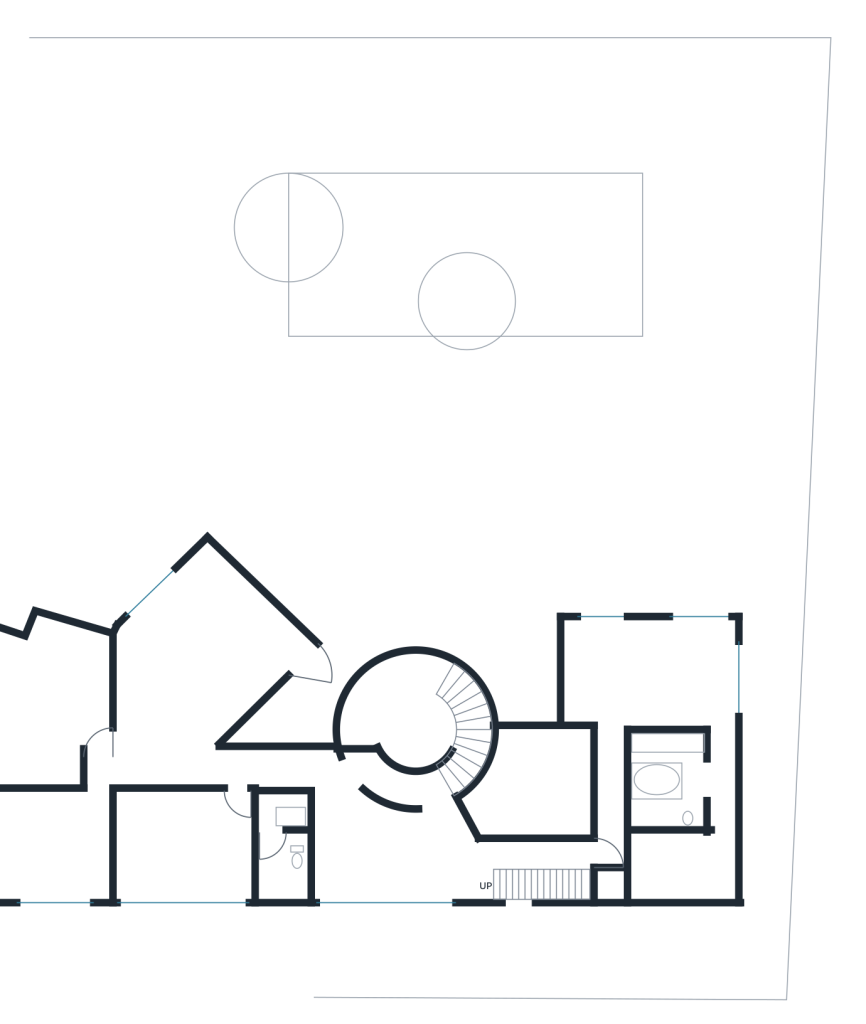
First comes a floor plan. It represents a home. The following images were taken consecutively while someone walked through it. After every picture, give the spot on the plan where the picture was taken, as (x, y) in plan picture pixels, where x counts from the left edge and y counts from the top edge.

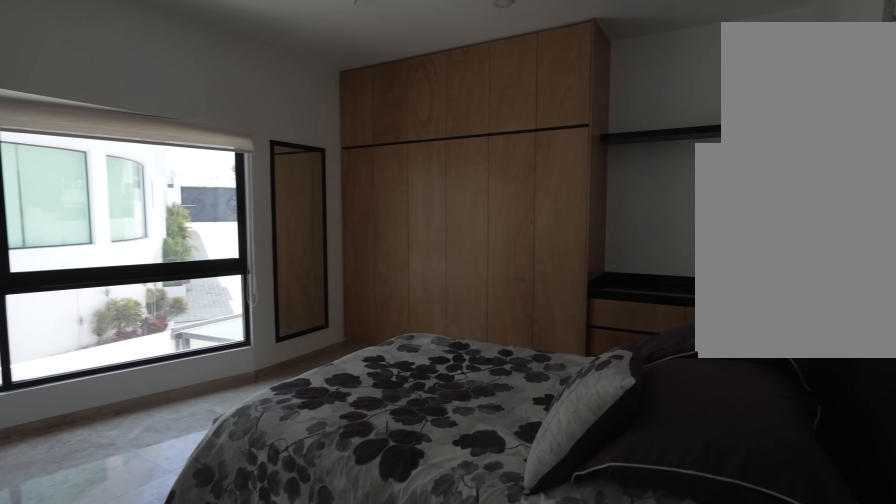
(243, 795)
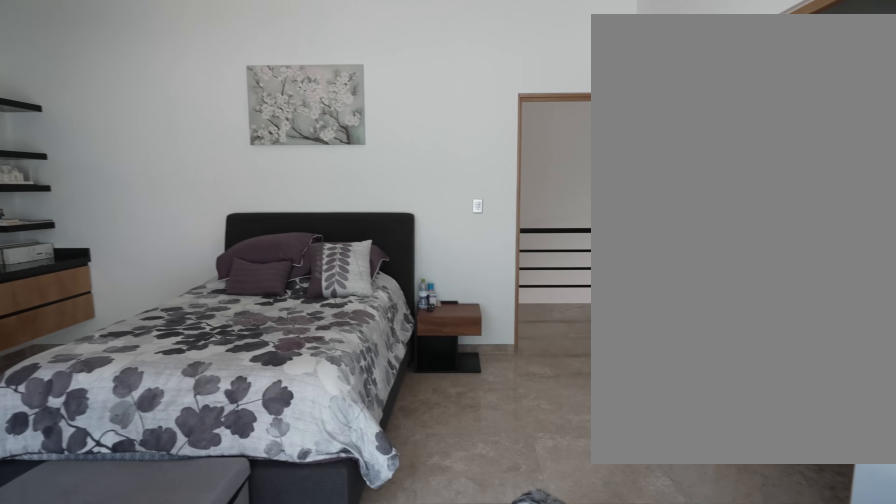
(228, 872)
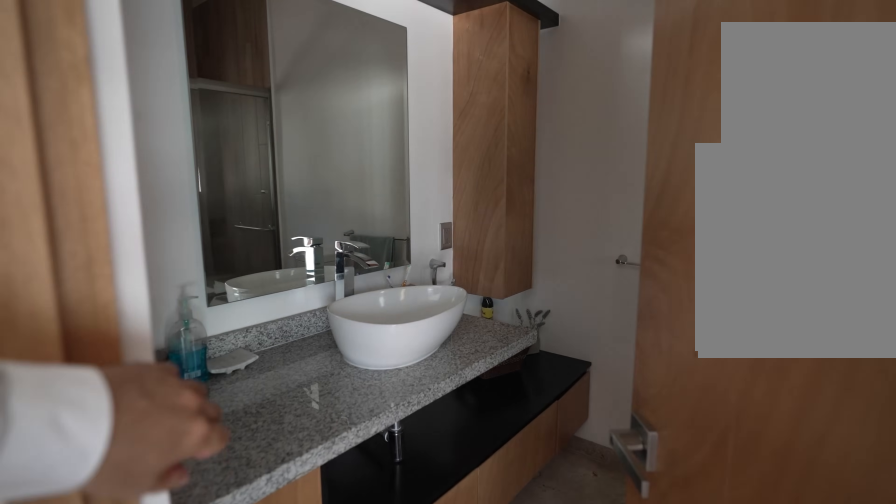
(249, 840)
